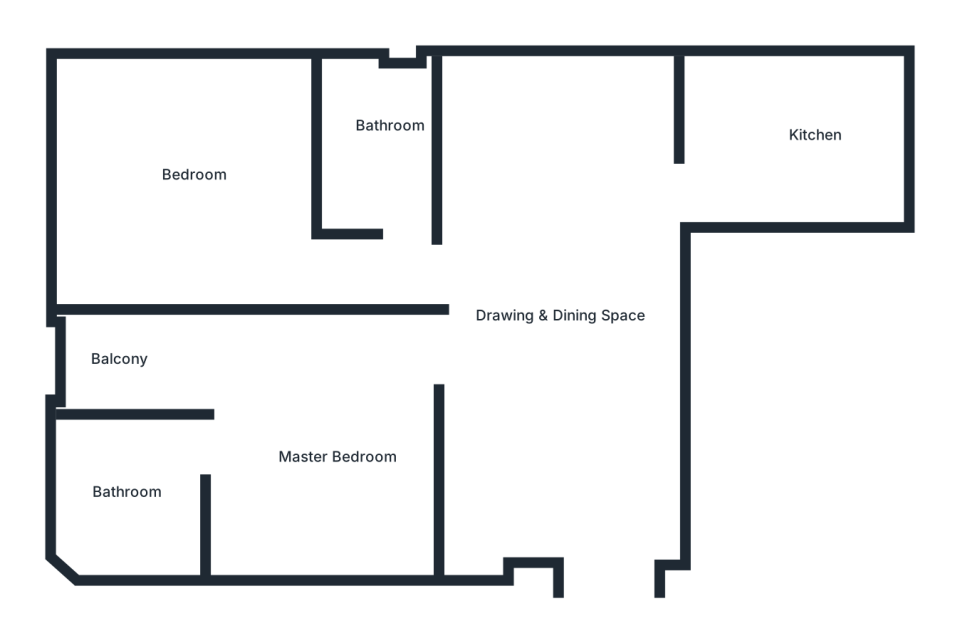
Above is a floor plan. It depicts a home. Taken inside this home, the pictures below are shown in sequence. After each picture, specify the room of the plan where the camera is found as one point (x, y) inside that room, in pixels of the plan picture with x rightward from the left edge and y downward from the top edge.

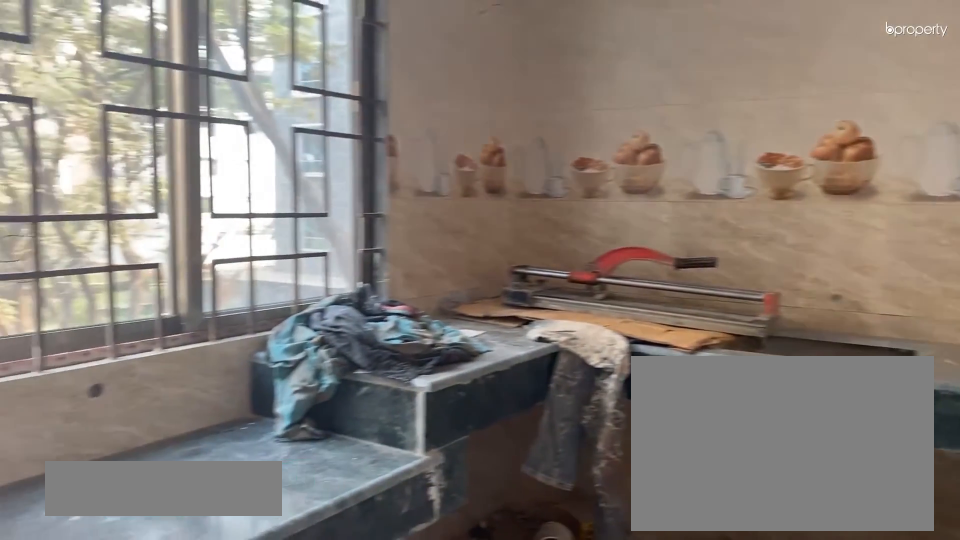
(808, 135)
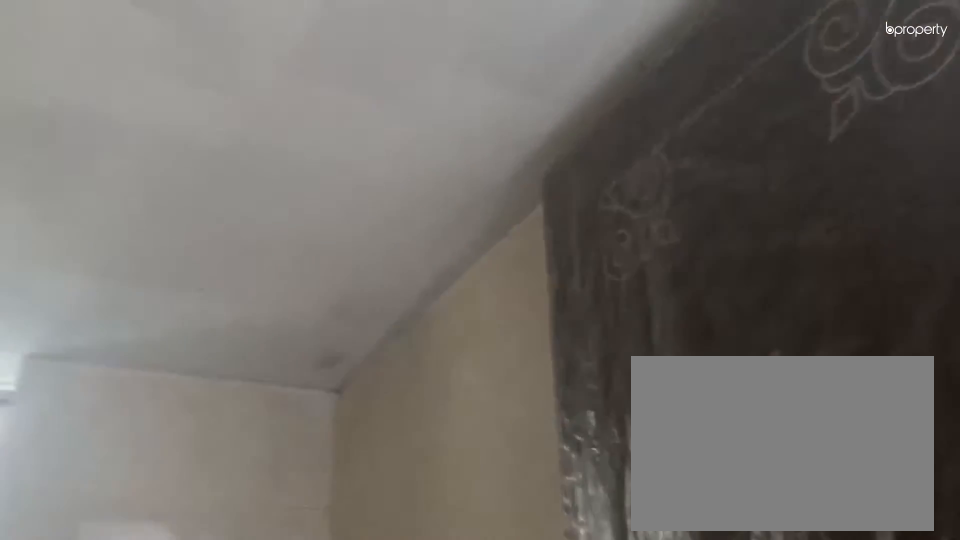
(382, 151)
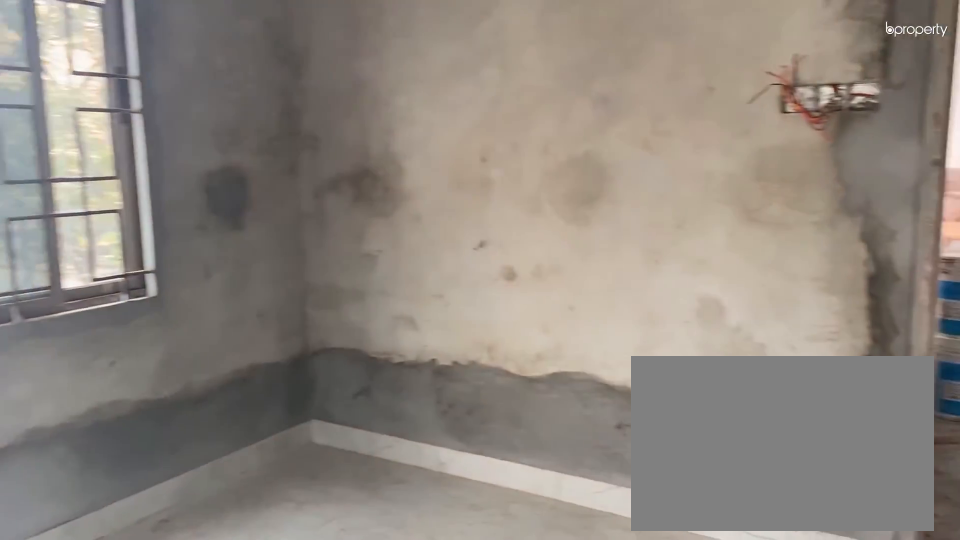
(181, 180)
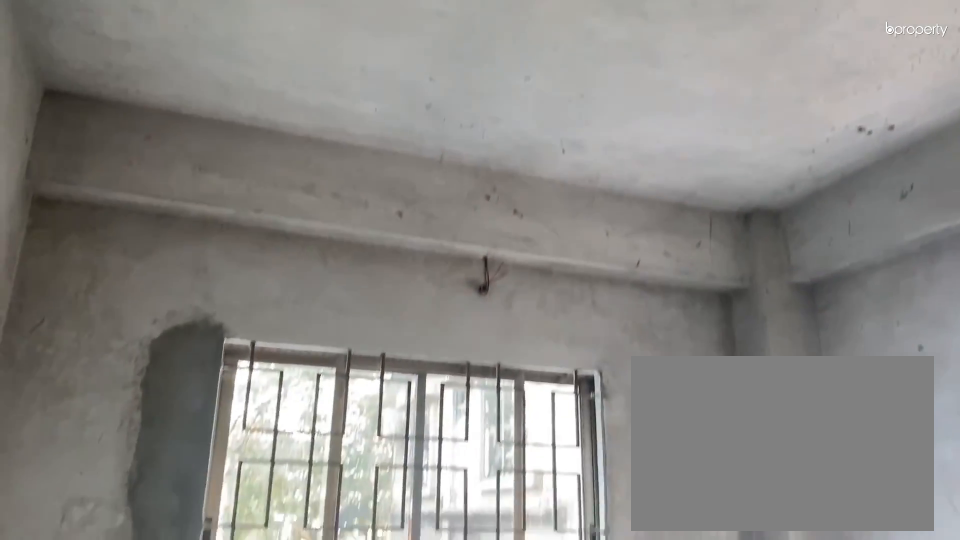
(180, 180)
